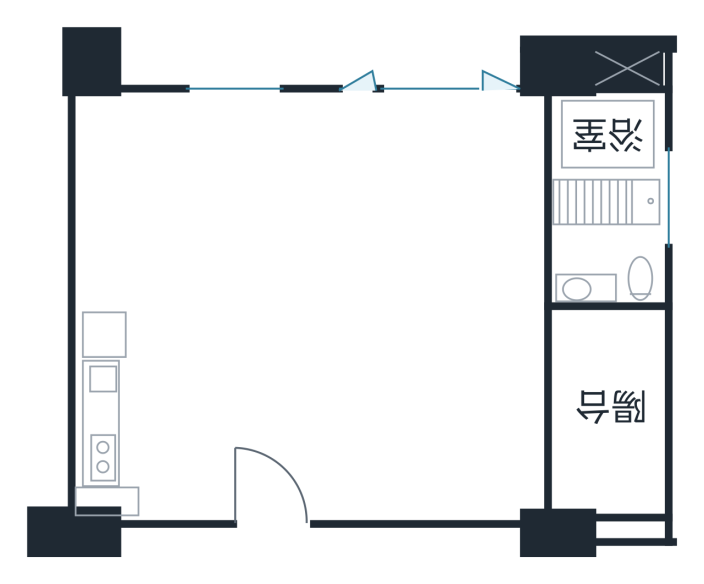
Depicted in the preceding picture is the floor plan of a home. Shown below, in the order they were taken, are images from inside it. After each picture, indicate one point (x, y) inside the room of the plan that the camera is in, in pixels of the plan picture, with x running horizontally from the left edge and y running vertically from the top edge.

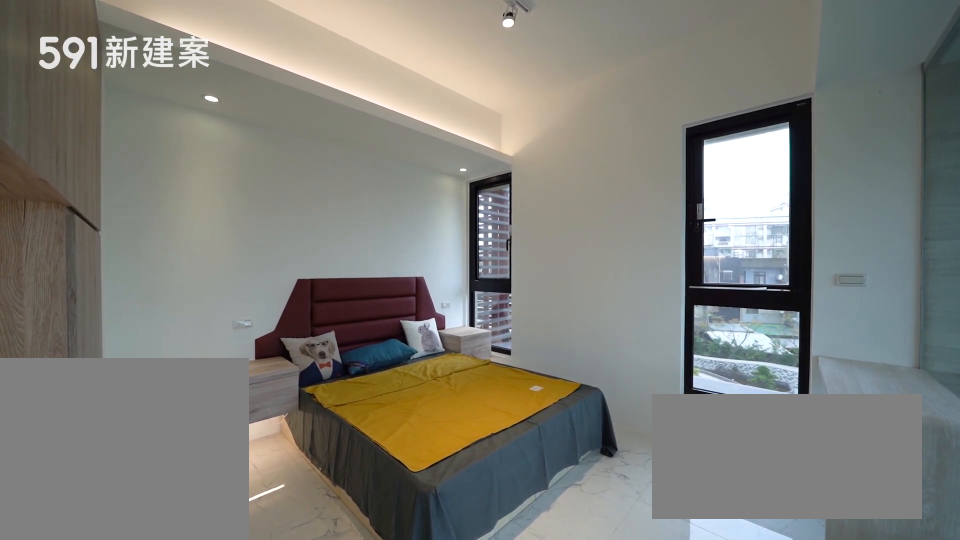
(435, 196)
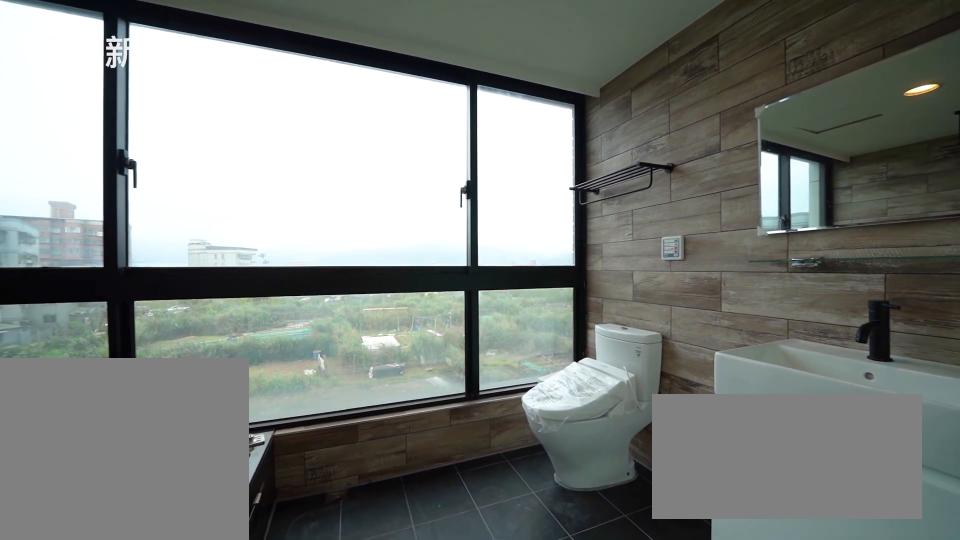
(607, 202)
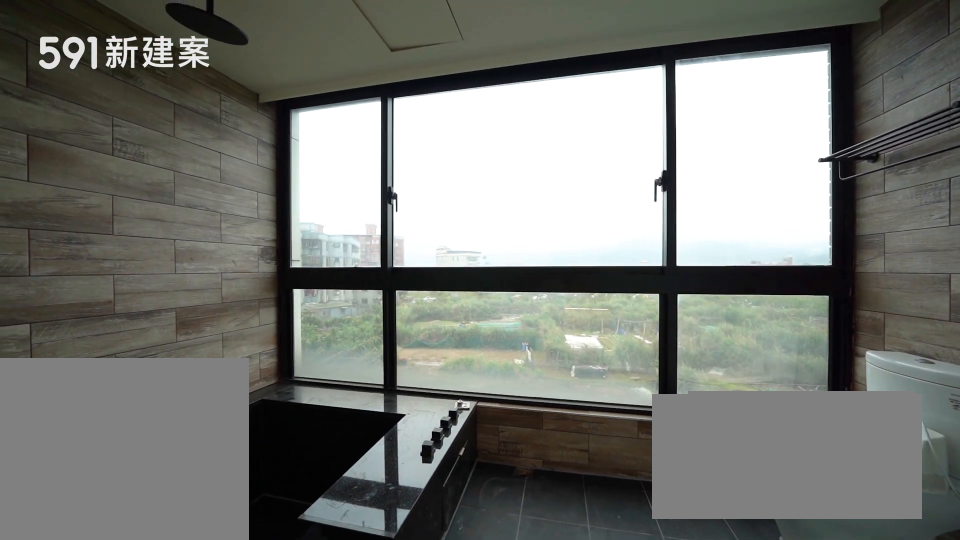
(607, 202)
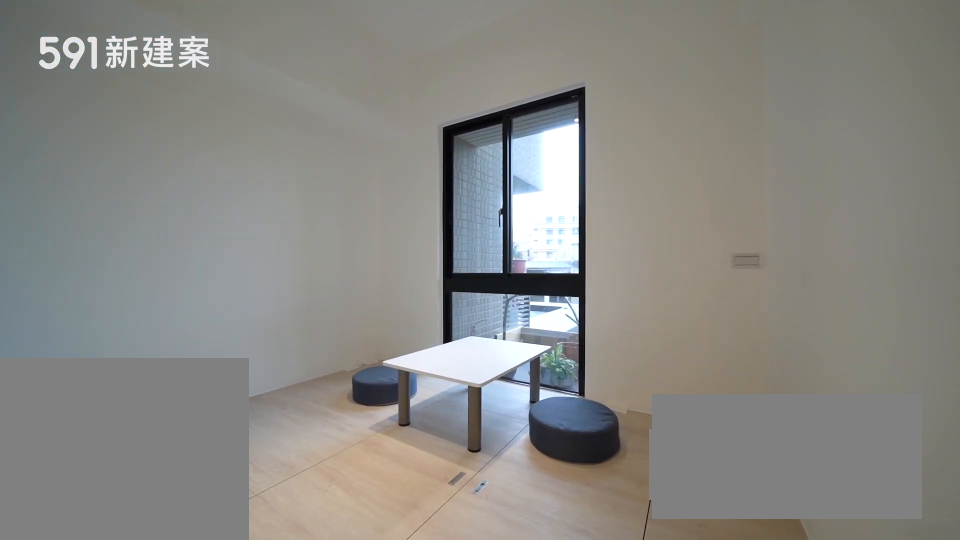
(152, 173)
